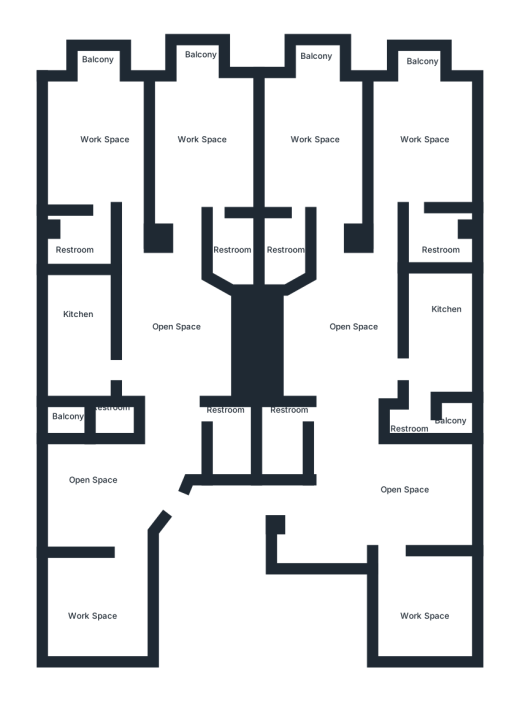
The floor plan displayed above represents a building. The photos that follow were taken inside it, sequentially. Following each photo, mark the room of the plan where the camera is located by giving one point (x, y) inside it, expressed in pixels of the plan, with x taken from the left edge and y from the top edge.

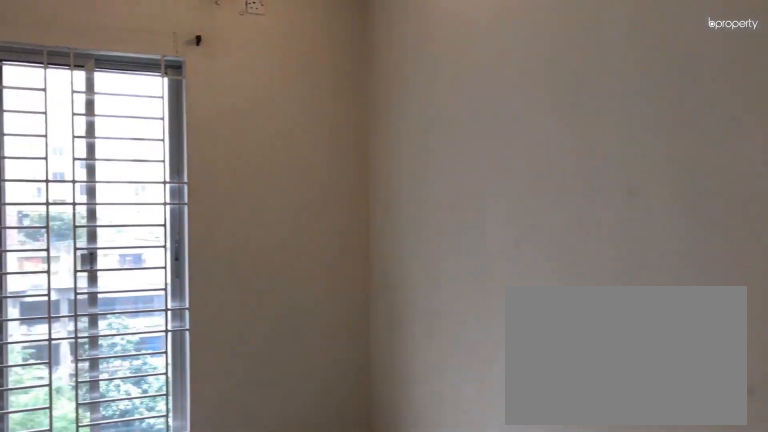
(121, 491)
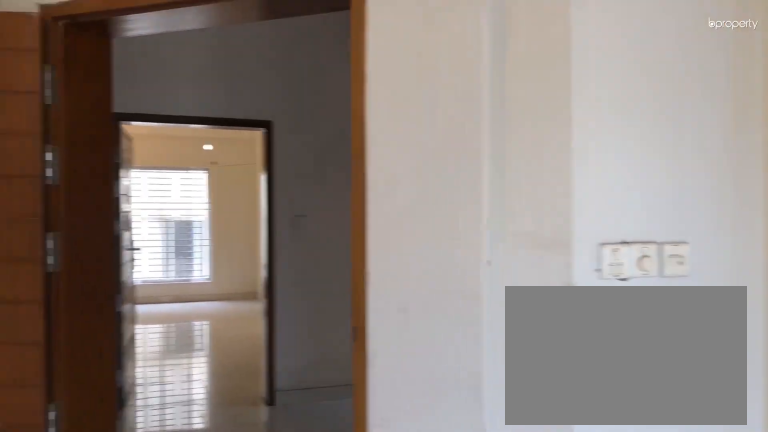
(121, 491)
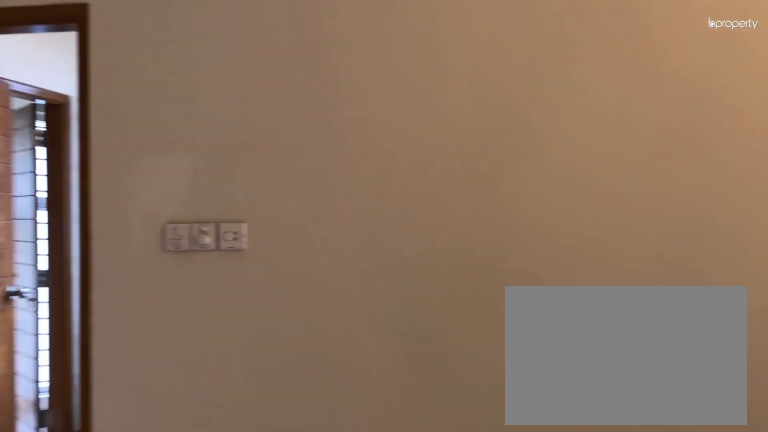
(173, 348)
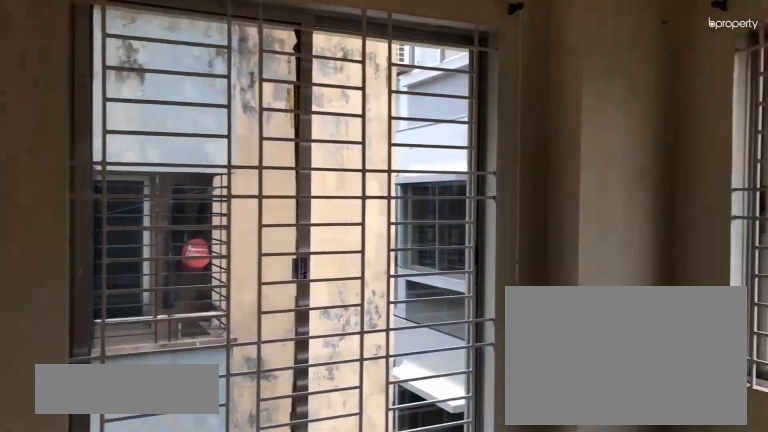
(106, 605)
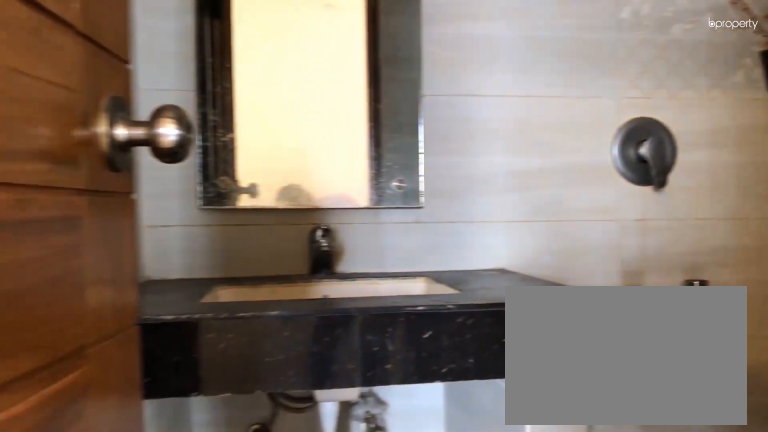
(232, 439)
